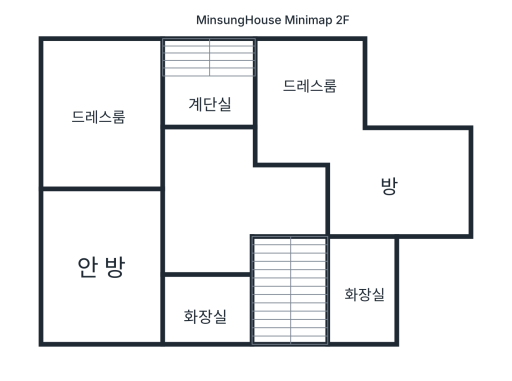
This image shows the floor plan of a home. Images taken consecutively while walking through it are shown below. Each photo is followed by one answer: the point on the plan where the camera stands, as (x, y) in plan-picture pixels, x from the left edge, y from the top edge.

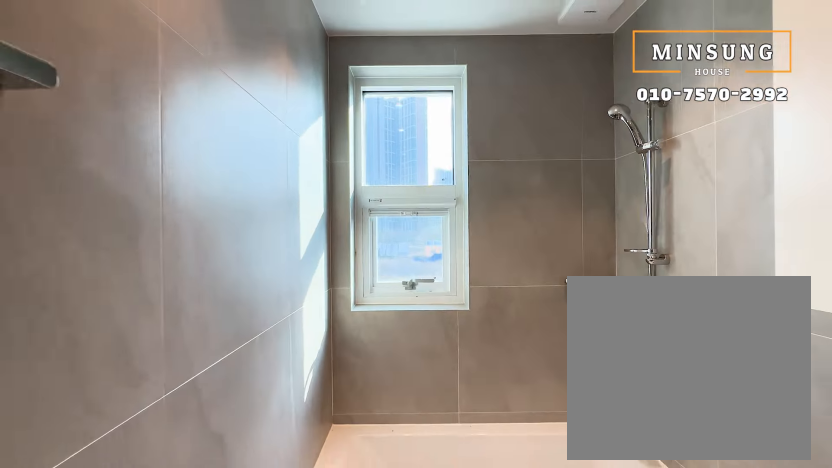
(362, 287)
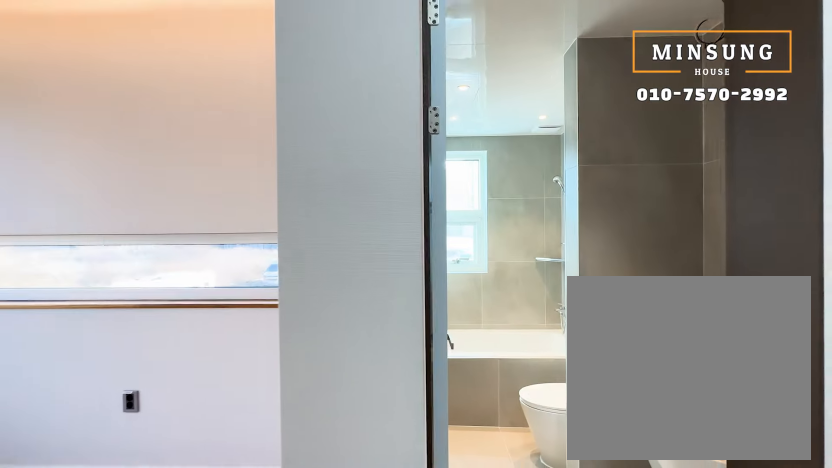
(366, 216)
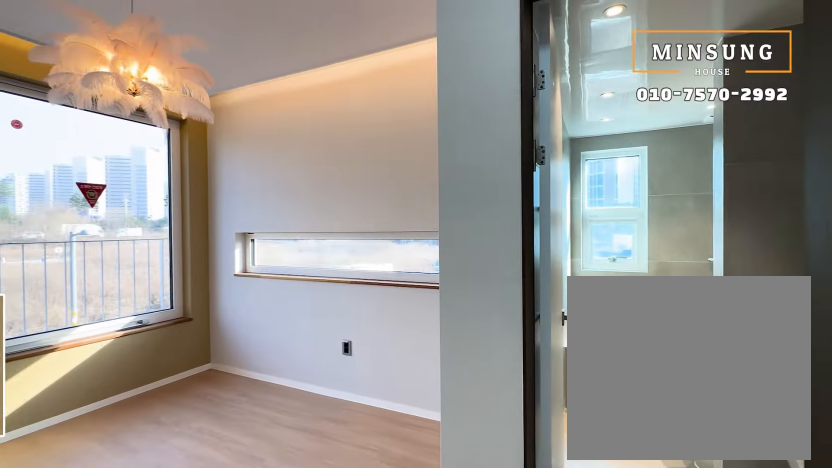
(366, 210)
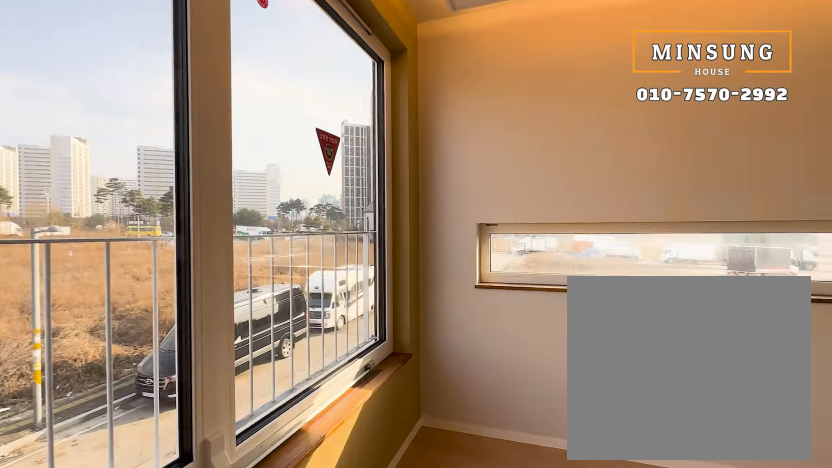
(420, 176)
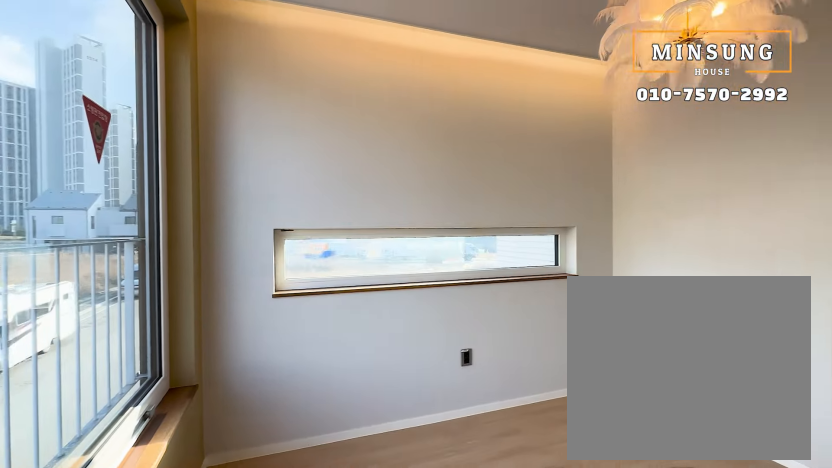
(435, 165)
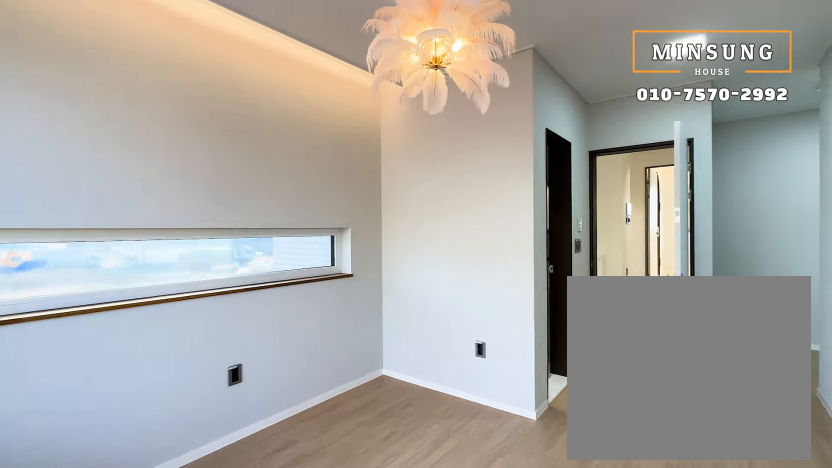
(439, 163)
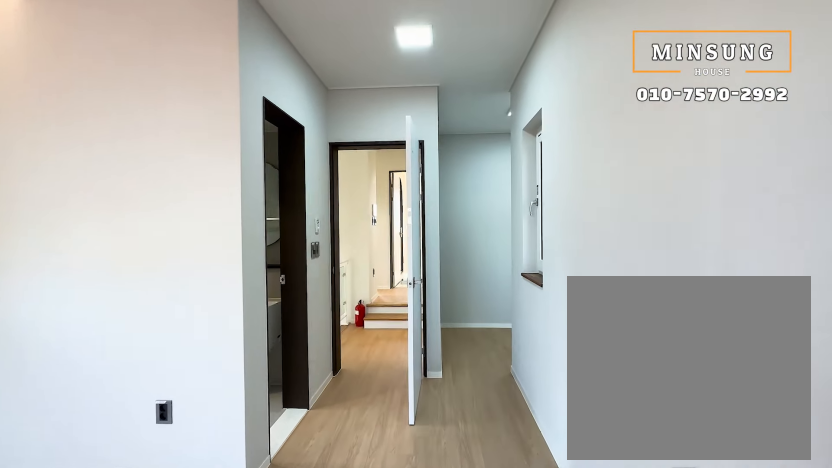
(409, 161)
